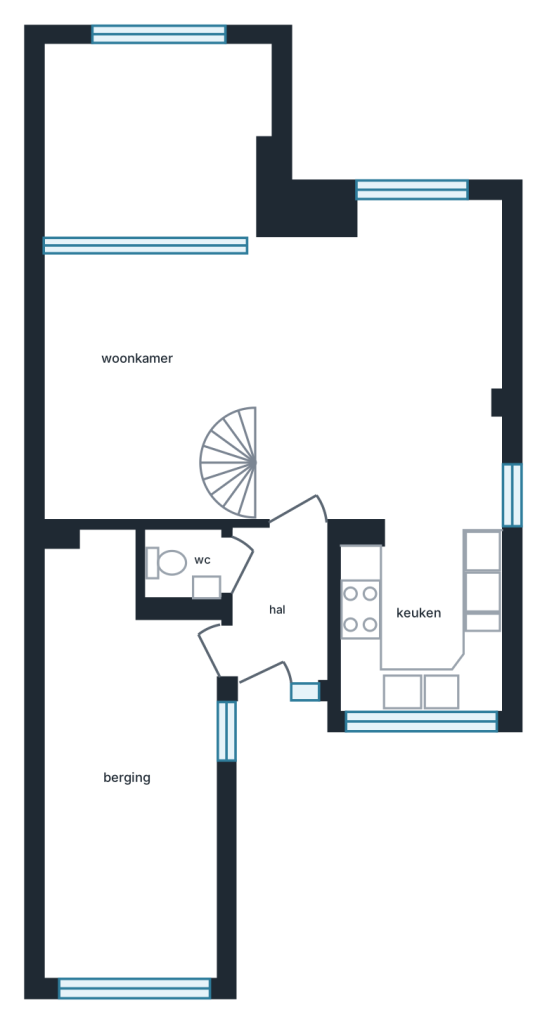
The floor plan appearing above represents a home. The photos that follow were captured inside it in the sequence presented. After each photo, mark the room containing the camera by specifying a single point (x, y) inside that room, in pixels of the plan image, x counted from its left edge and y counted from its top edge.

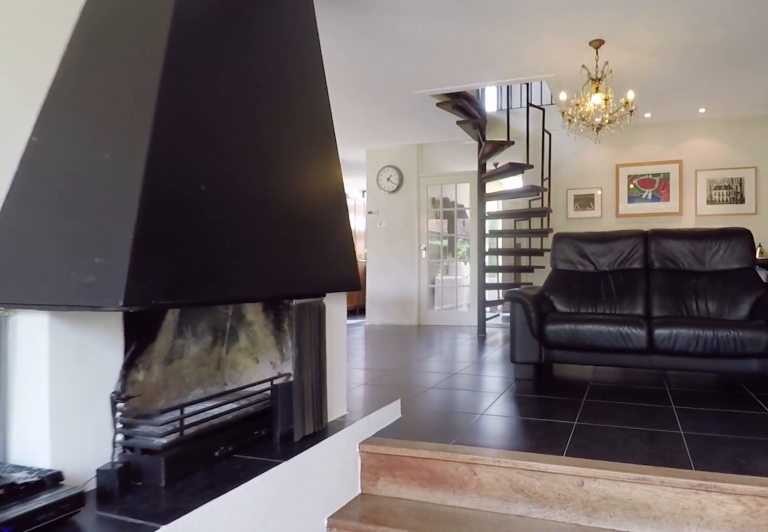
(153, 148)
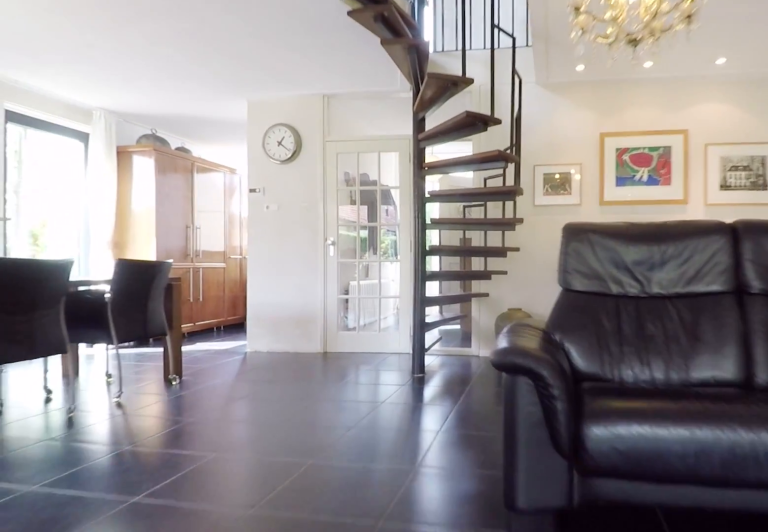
(293, 377)
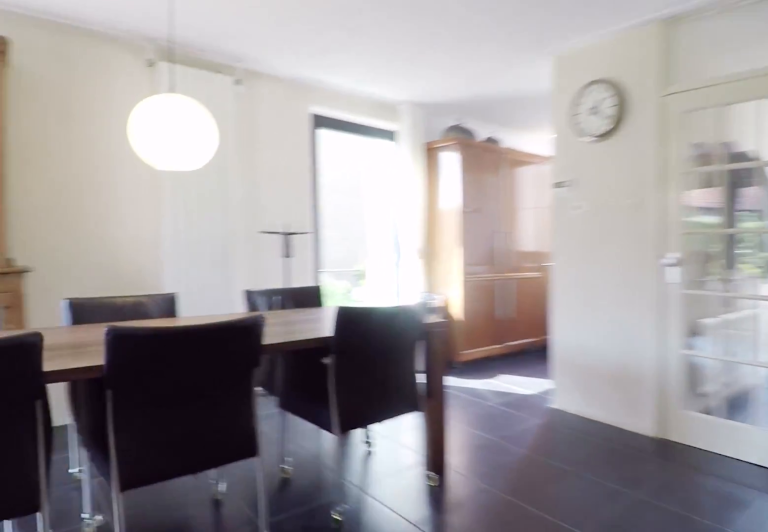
(293, 377)
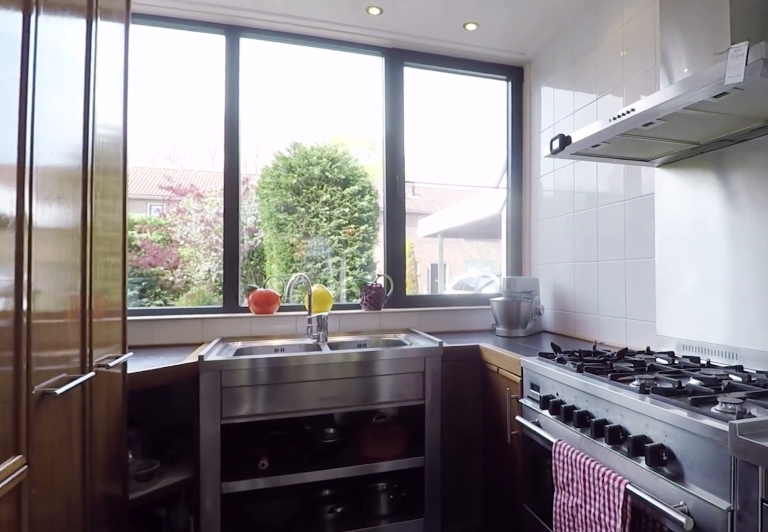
(421, 627)
